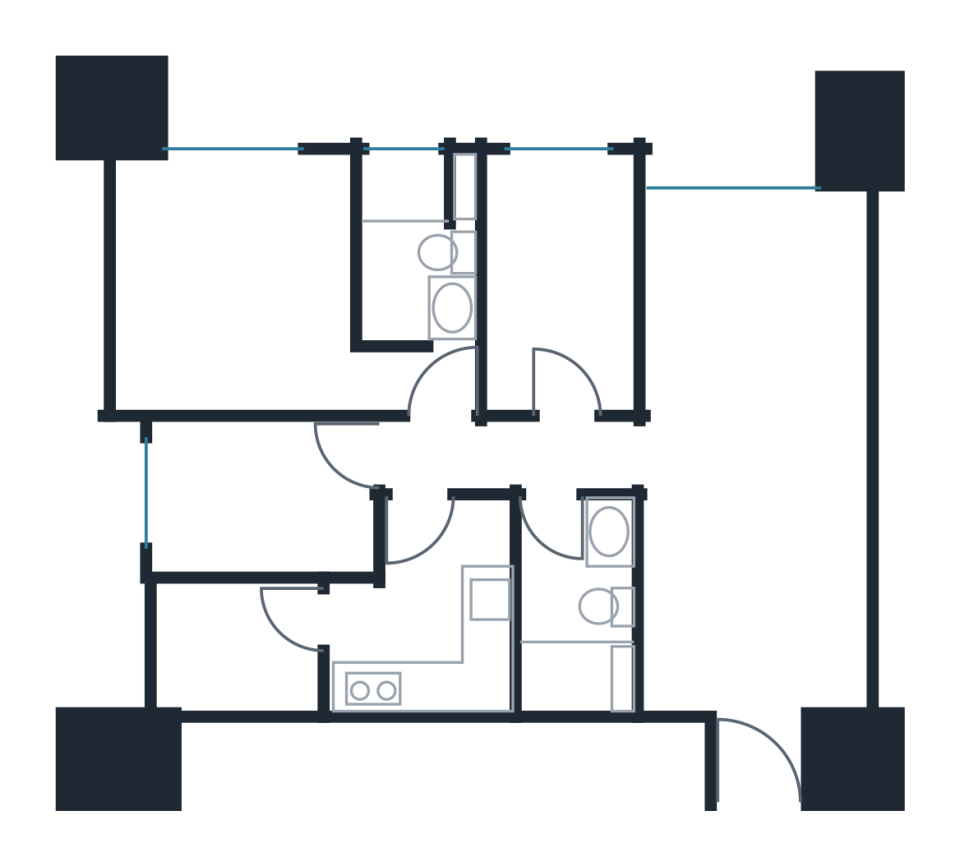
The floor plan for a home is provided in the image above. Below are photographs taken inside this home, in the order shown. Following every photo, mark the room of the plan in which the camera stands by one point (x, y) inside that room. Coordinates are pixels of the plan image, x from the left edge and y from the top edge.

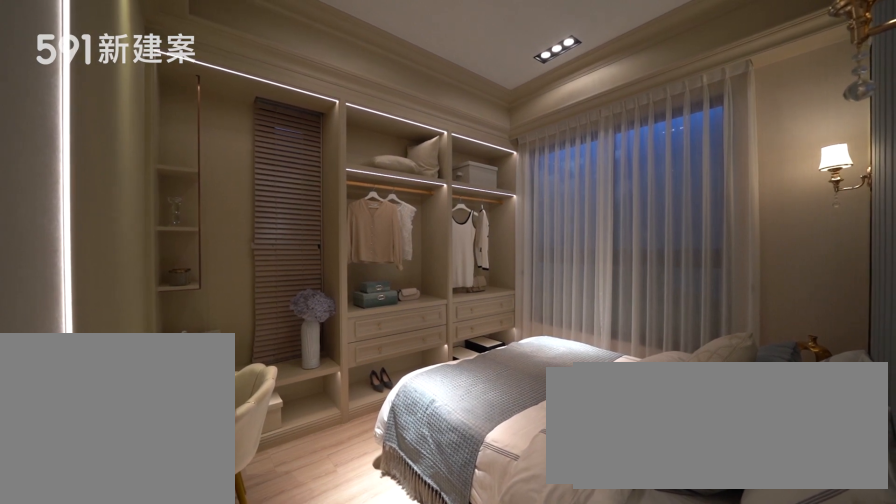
(254, 292)
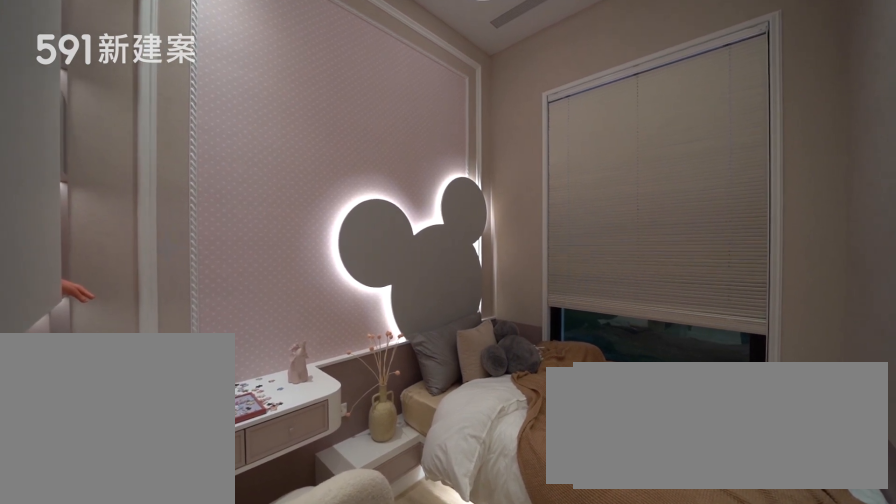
(261, 501)
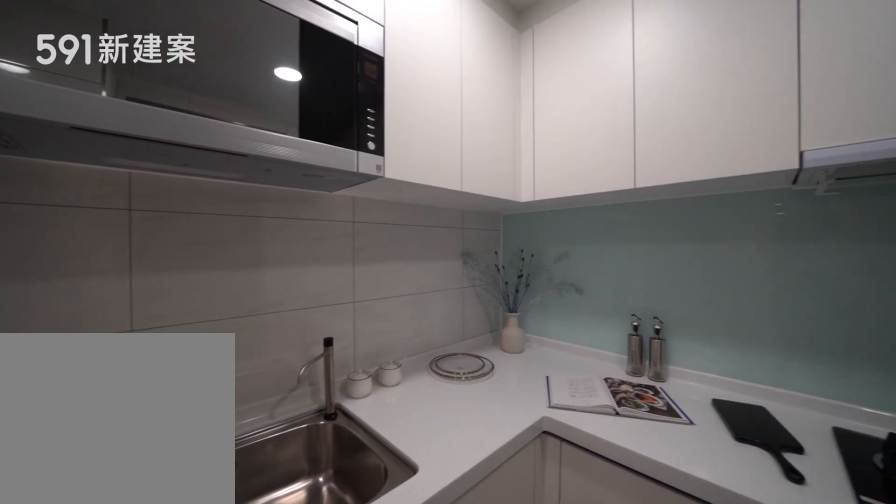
(432, 612)
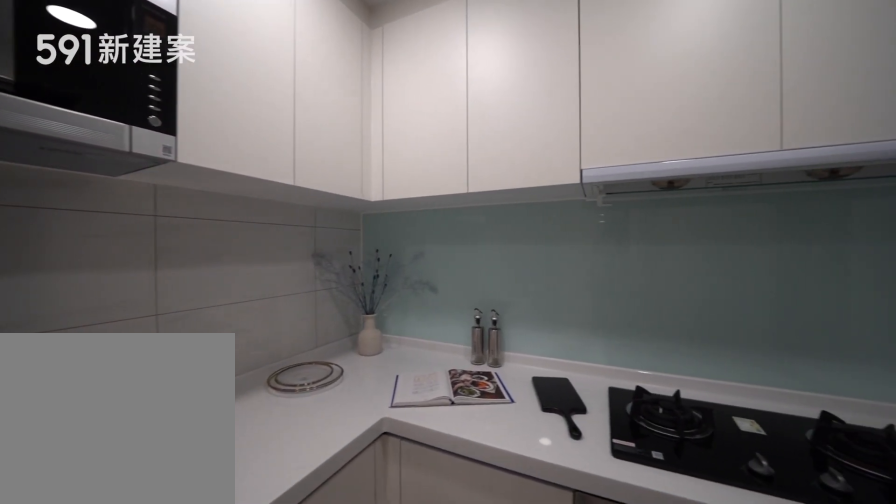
(432, 612)
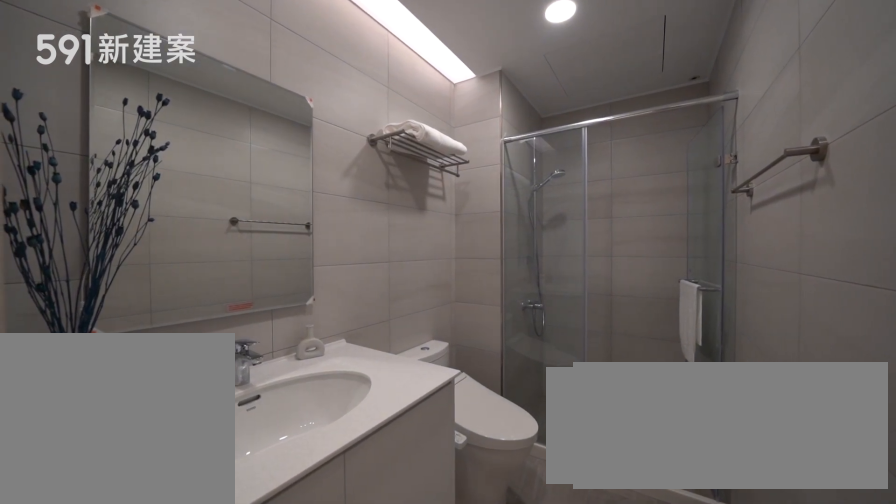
(573, 603)
